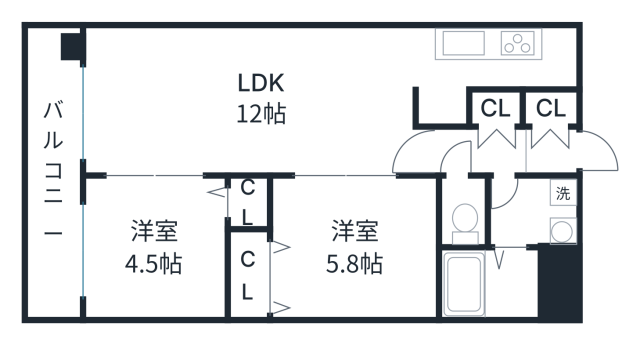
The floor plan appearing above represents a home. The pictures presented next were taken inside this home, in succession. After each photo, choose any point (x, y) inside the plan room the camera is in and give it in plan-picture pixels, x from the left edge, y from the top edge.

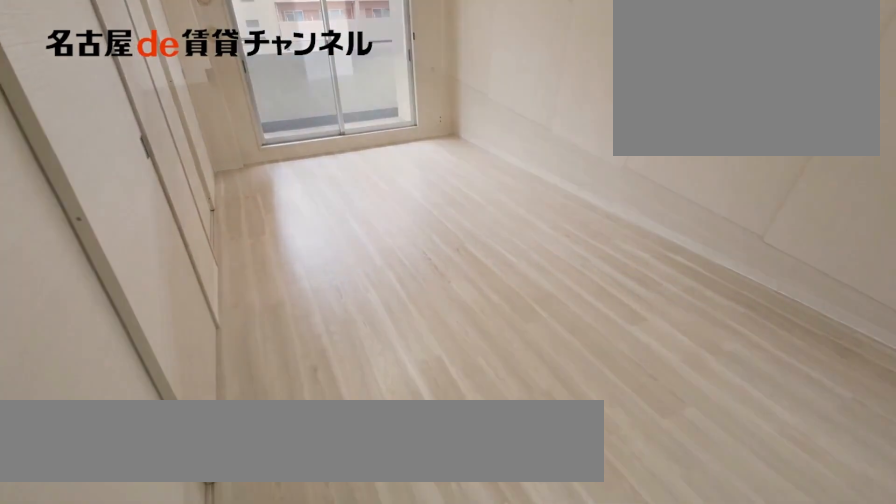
(257, 100)
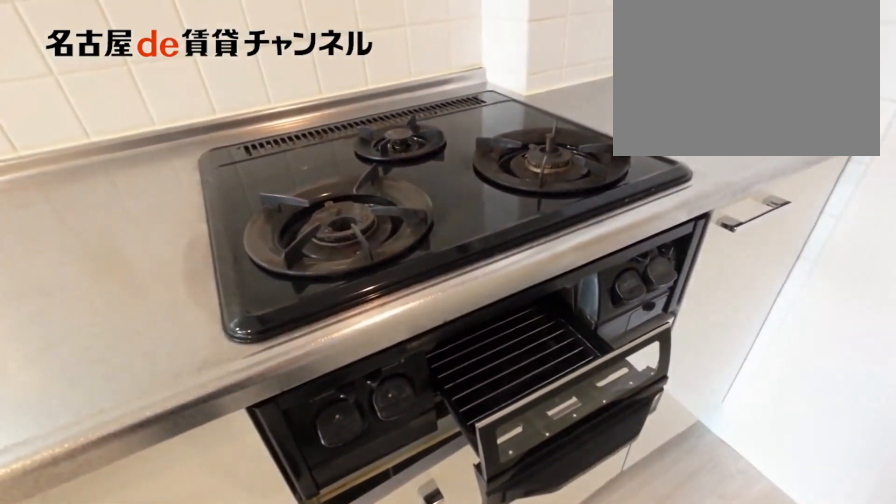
(497, 58)
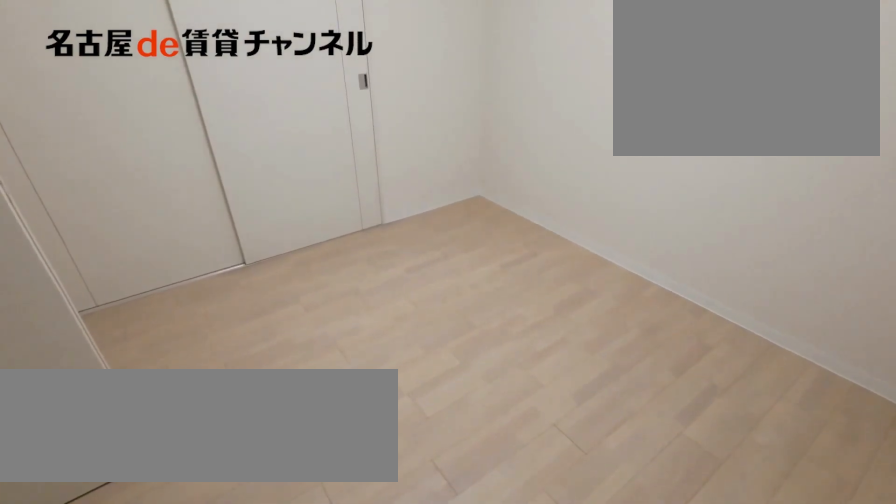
(339, 248)
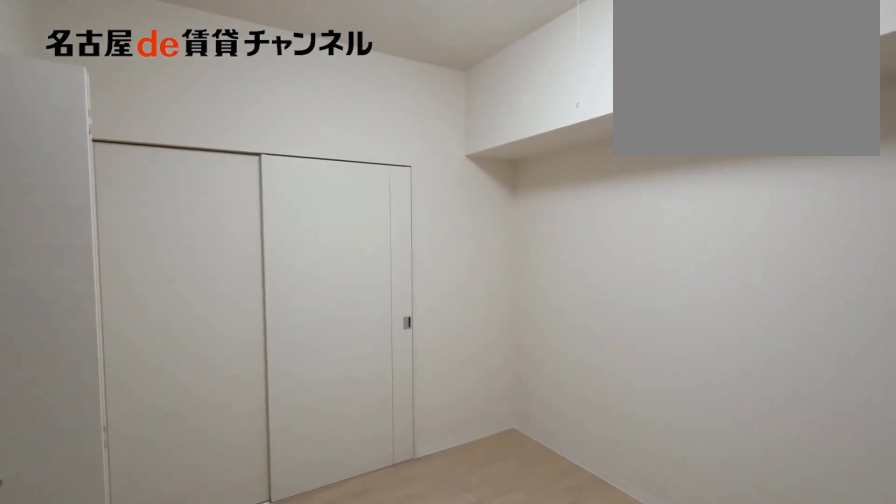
(339, 248)
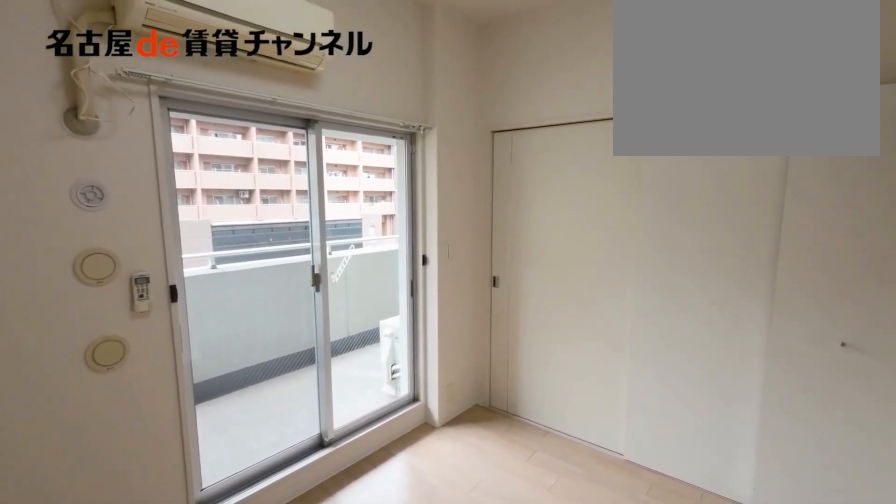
(164, 239)
